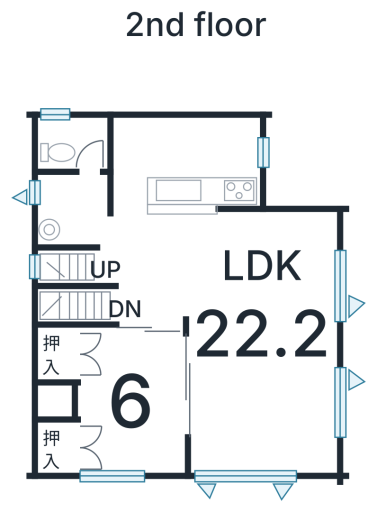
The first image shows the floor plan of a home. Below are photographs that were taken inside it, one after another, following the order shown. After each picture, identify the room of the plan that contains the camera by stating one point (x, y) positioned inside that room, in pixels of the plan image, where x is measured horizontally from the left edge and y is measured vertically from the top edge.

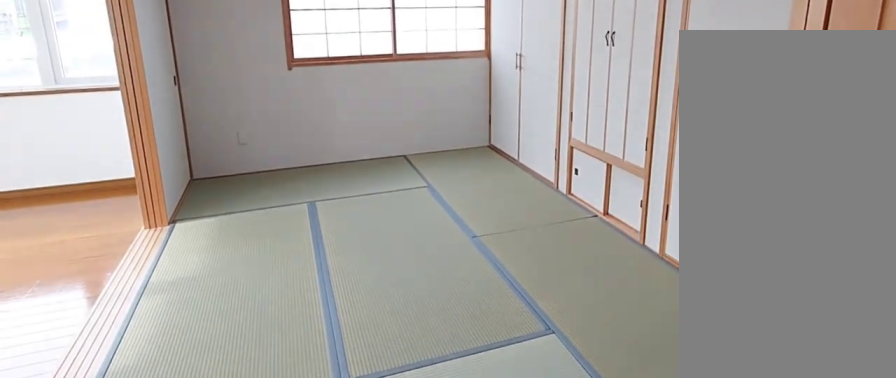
(130, 397)
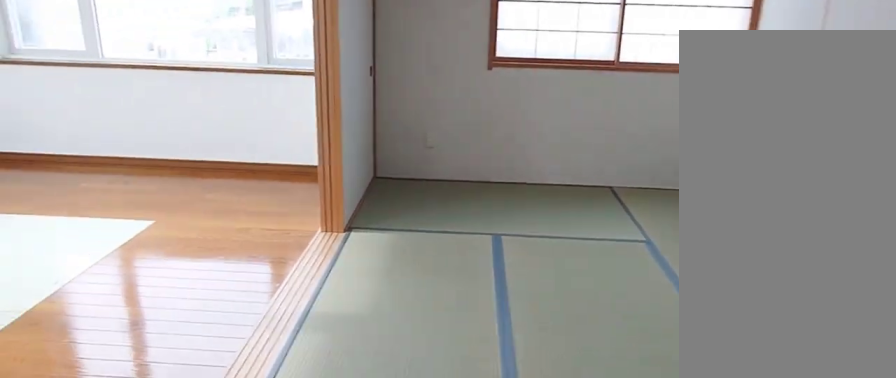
(130, 397)
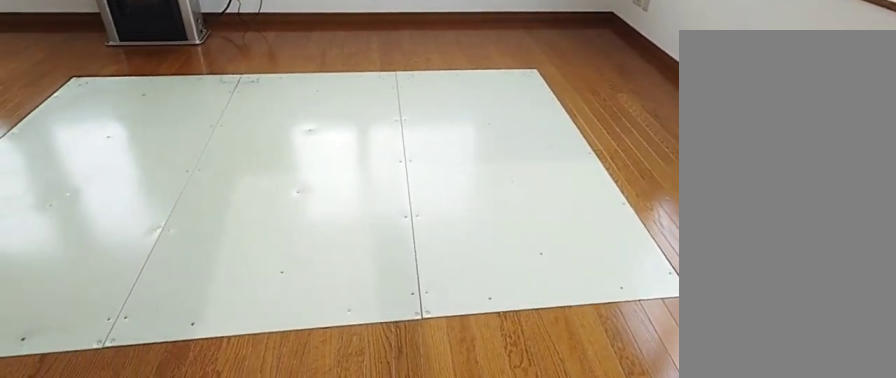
(260, 330)
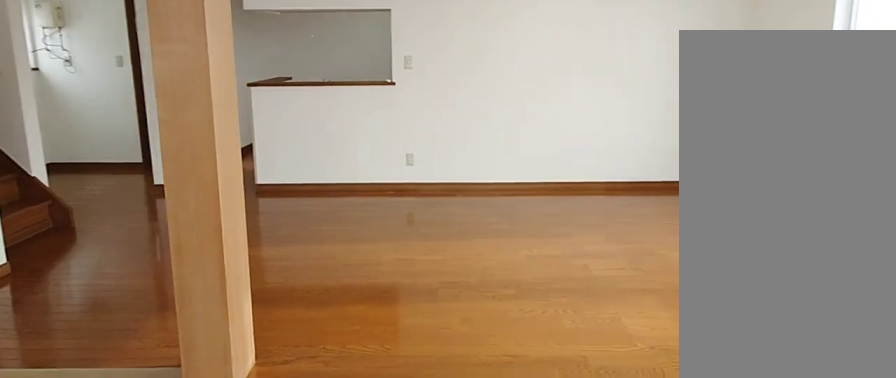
(260, 330)
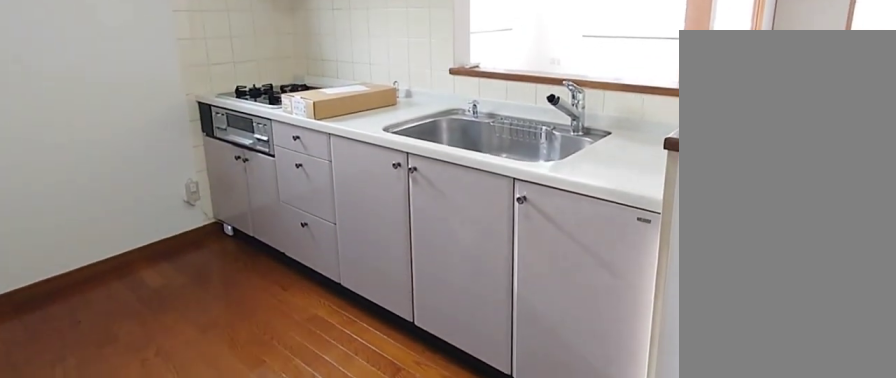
(181, 160)
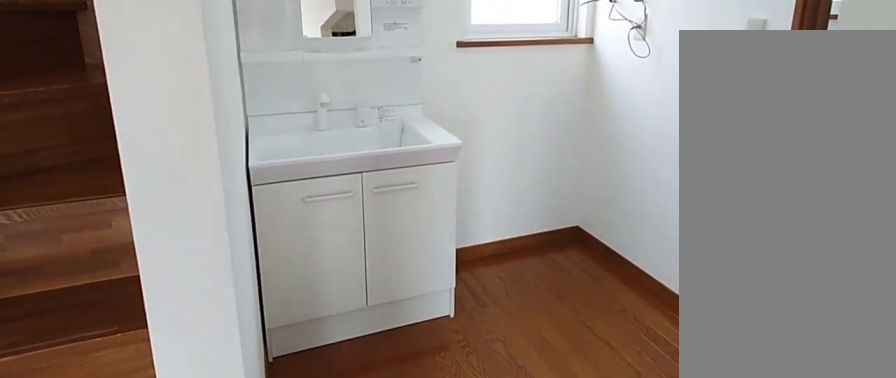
(73, 214)
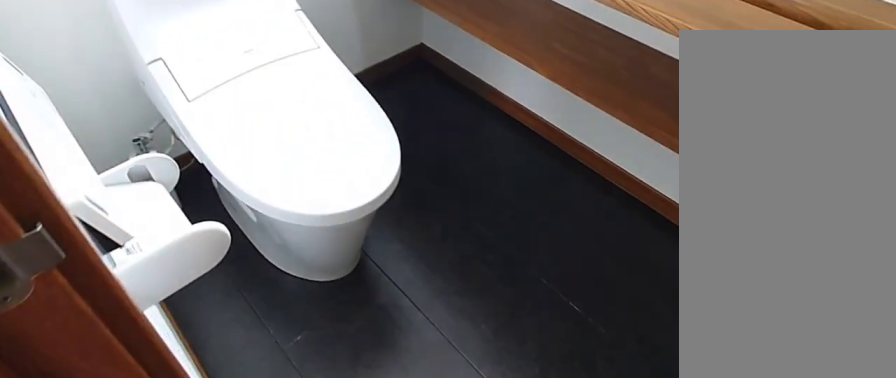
(66, 146)
